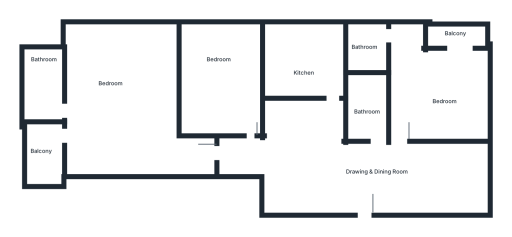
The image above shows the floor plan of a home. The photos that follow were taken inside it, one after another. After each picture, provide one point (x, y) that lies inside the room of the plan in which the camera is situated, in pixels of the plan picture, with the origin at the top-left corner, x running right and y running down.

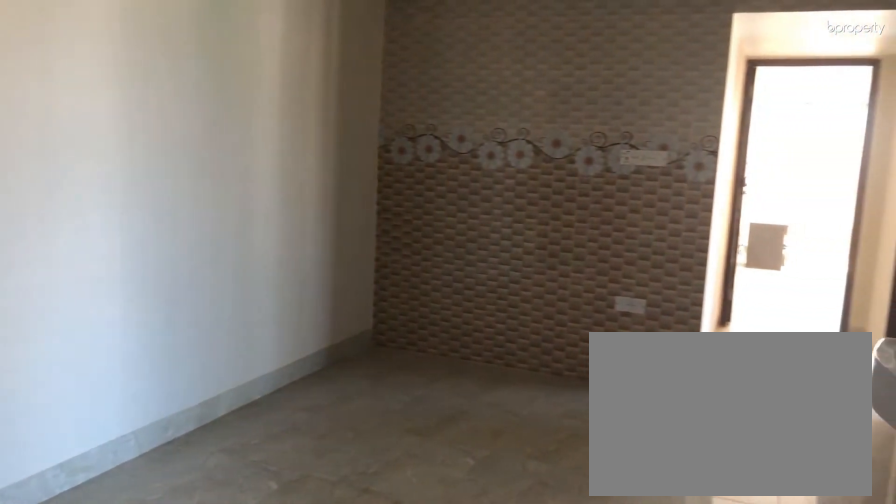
(363, 174)
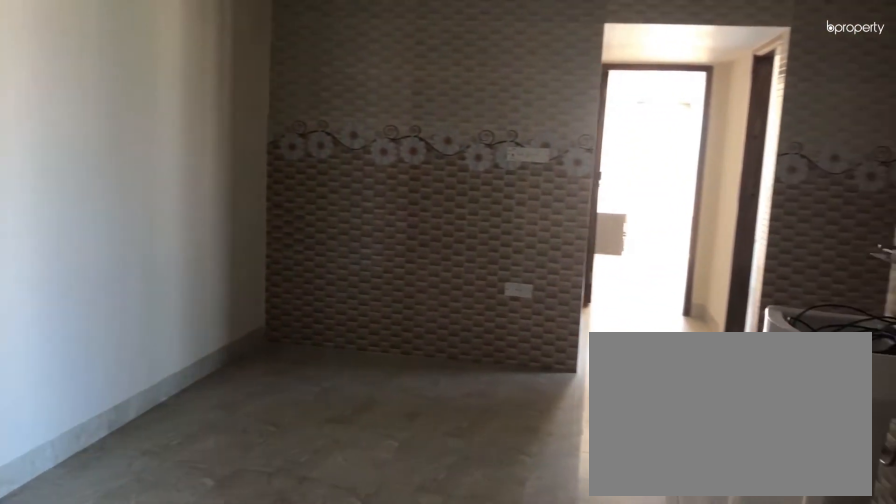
(363, 174)
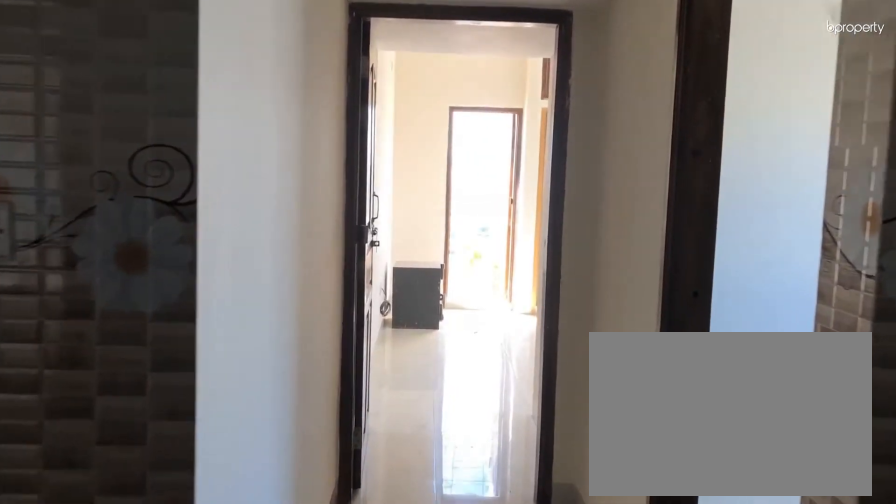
(244, 157)
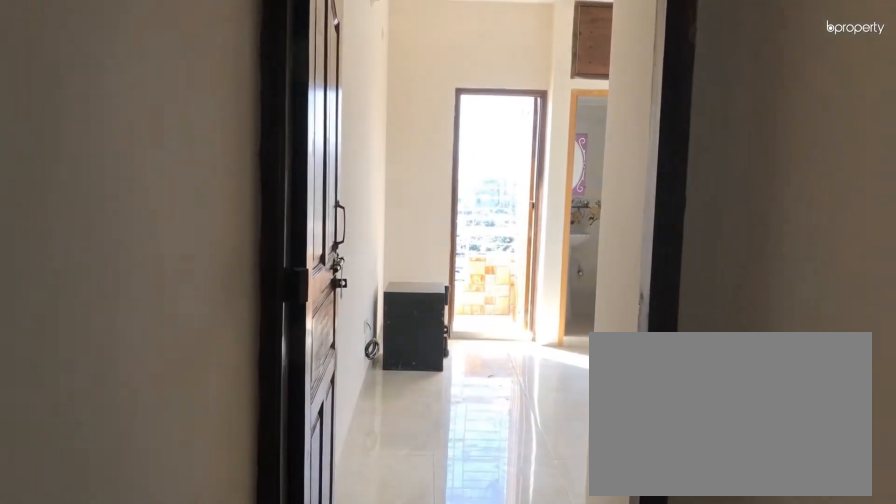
(244, 157)
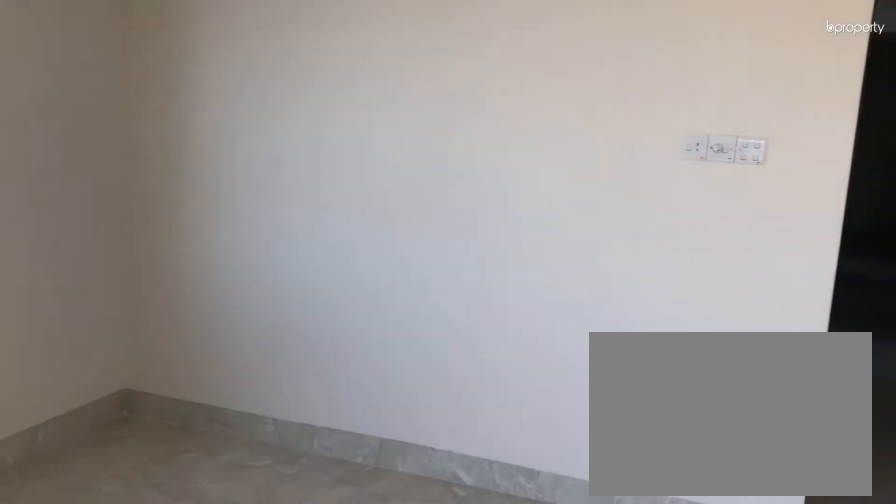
(119, 106)
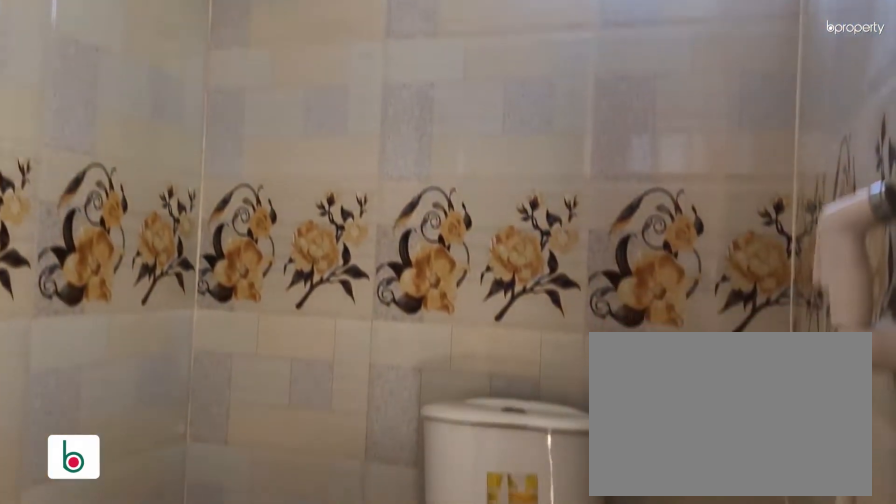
(41, 85)
